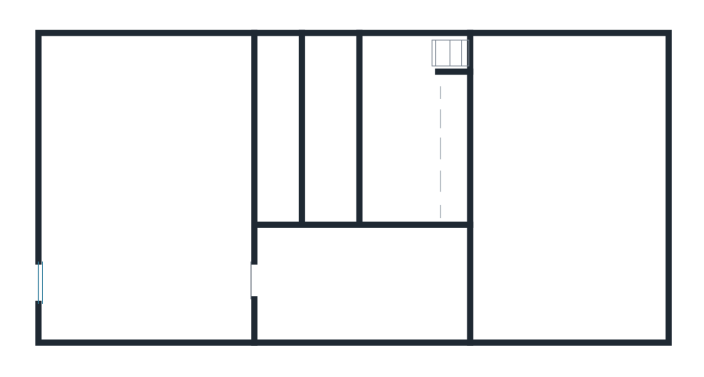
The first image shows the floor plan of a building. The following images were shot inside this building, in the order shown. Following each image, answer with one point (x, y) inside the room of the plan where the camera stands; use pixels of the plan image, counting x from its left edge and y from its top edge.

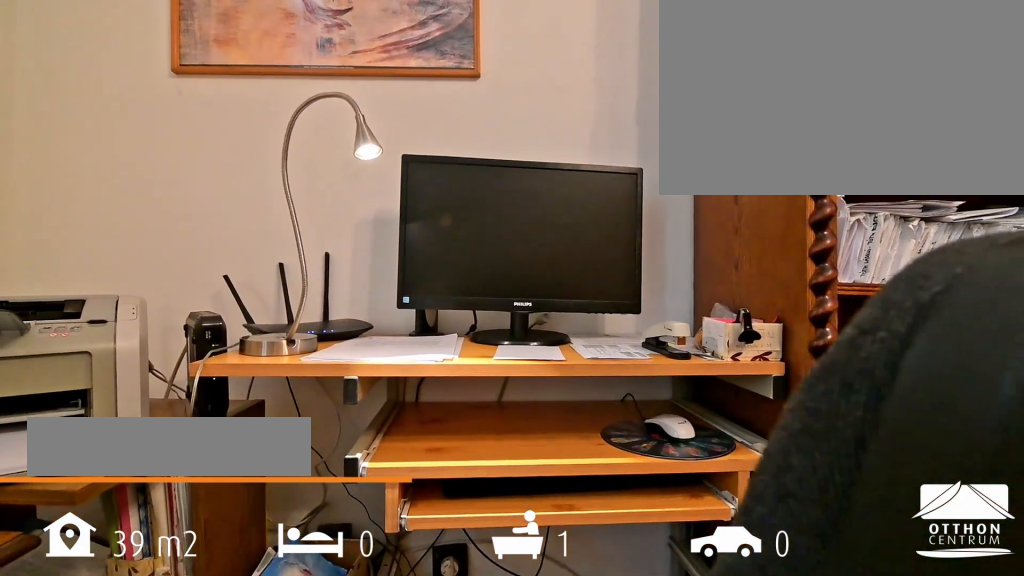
(573, 182)
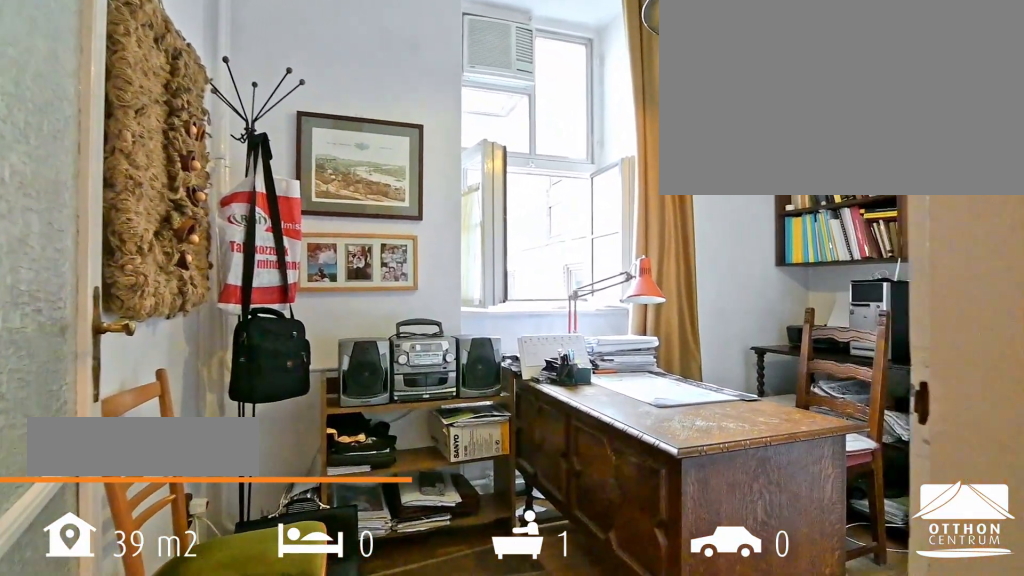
(146, 185)
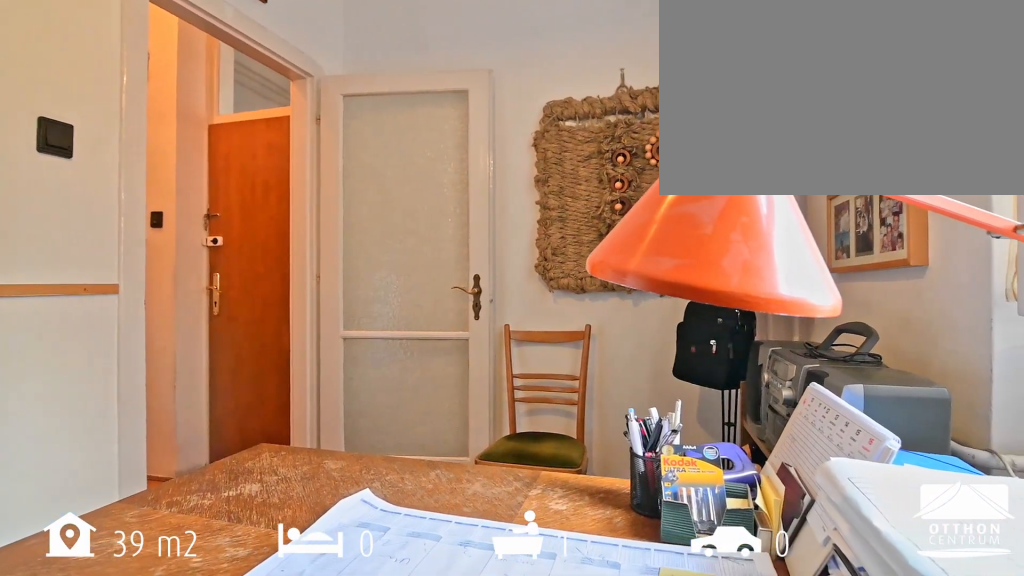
(146, 185)
